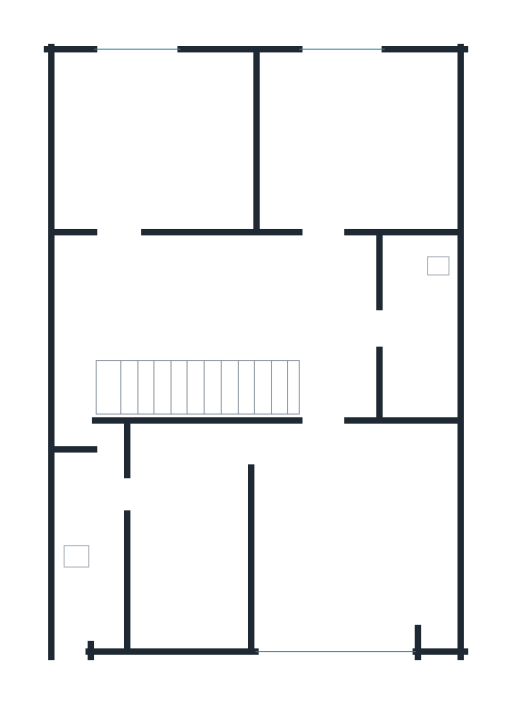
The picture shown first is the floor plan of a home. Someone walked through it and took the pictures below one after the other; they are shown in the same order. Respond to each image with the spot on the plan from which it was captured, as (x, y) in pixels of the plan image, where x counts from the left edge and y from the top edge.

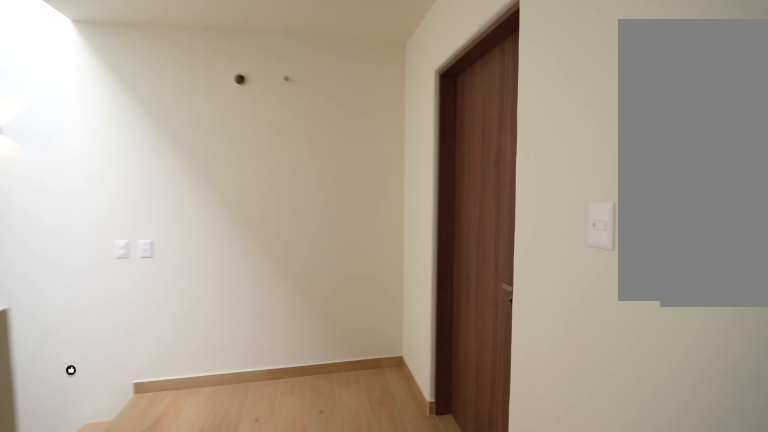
(308, 252)
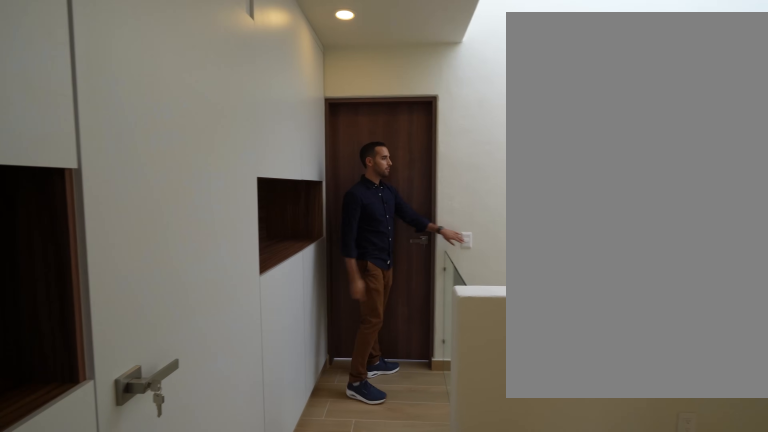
(313, 293)
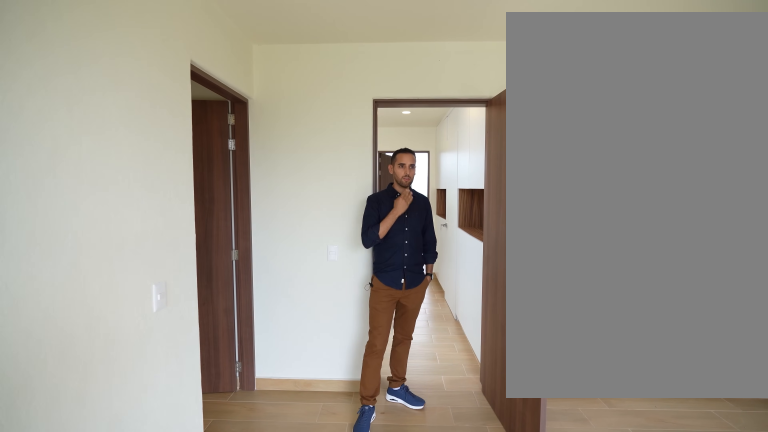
(312, 631)
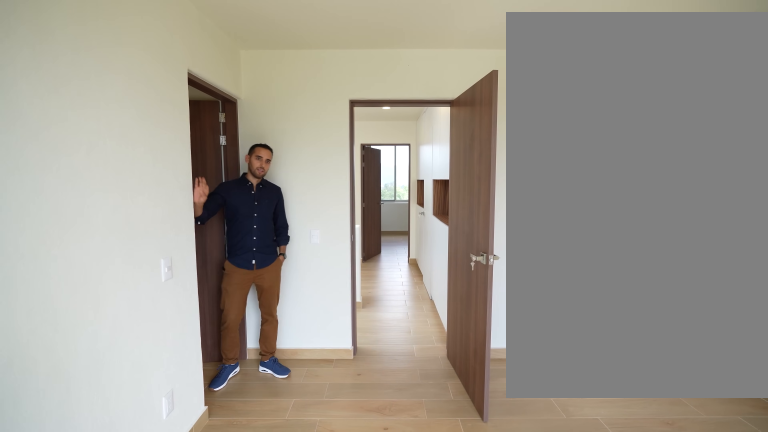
(312, 631)
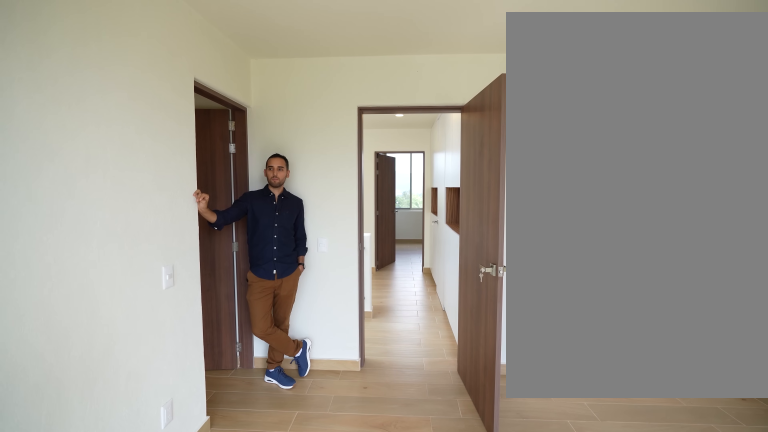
(316, 631)
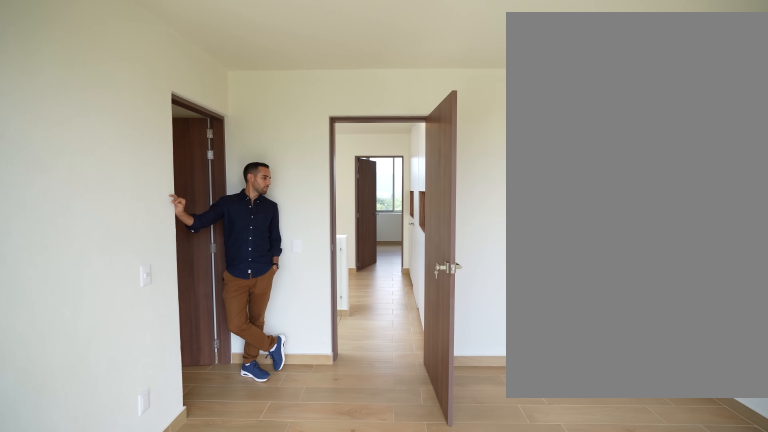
(316, 631)
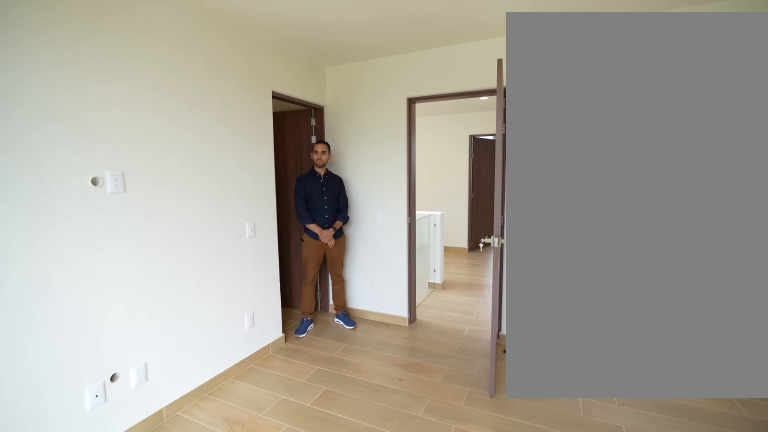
(324, 582)
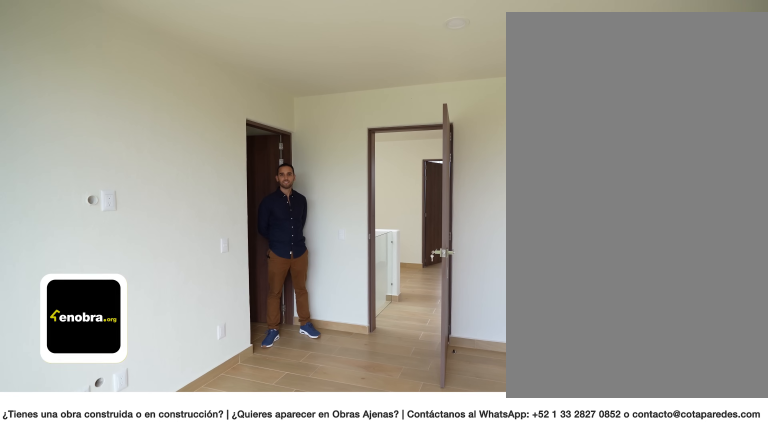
(387, 617)
